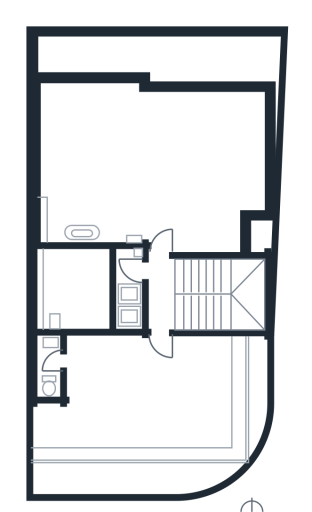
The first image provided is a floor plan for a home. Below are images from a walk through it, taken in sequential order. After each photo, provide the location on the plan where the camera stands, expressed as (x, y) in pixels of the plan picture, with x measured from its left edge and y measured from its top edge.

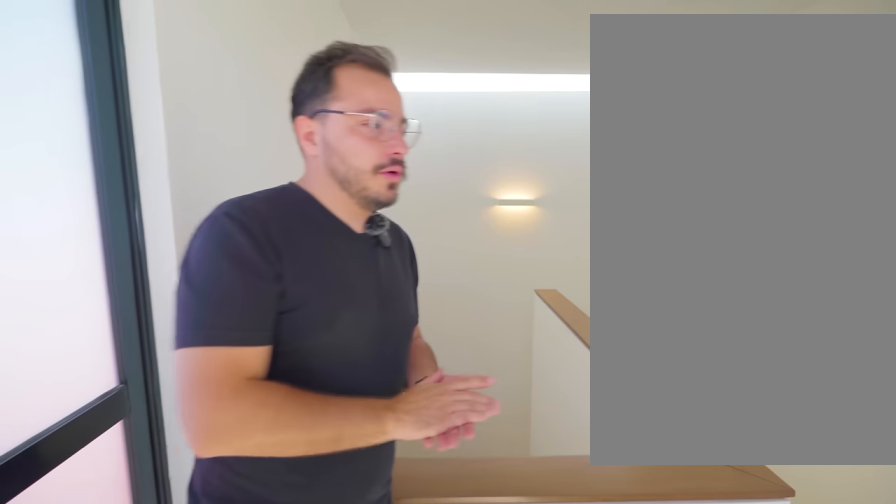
(156, 272)
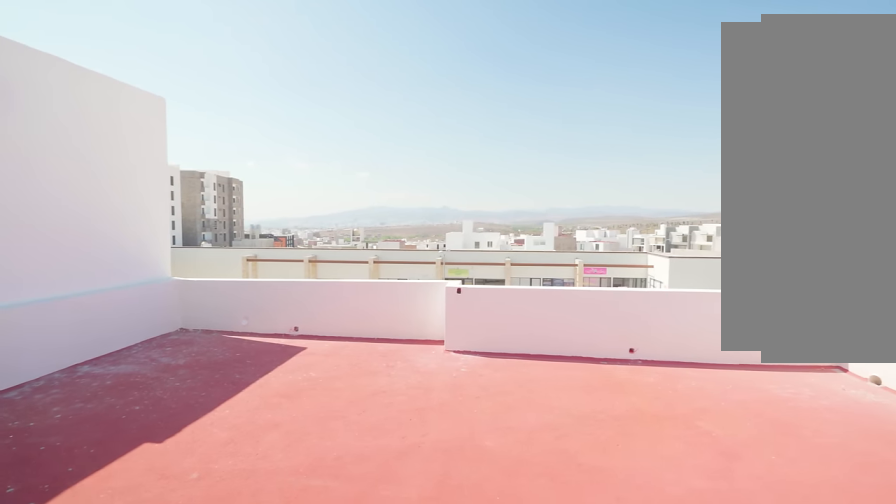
(163, 235)
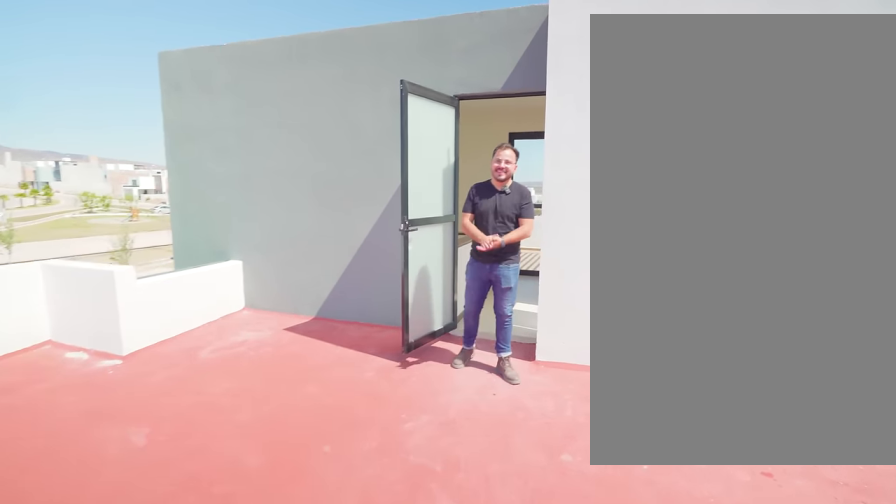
(88, 114)
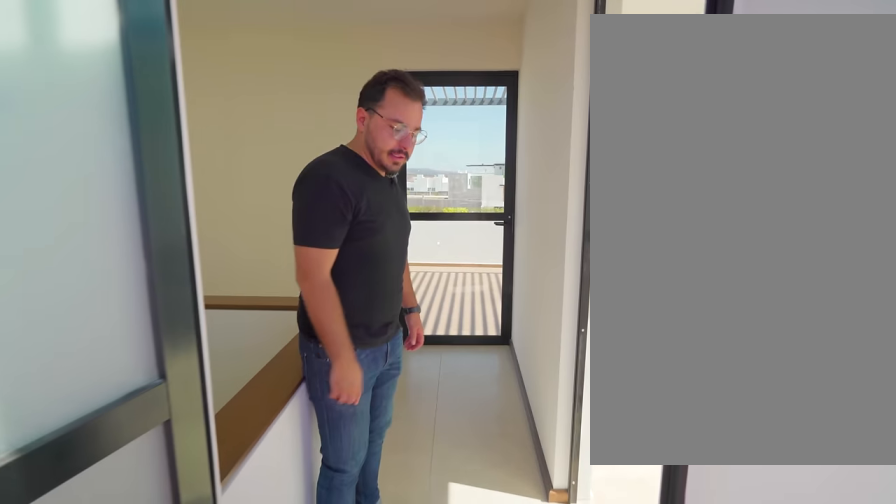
(160, 230)
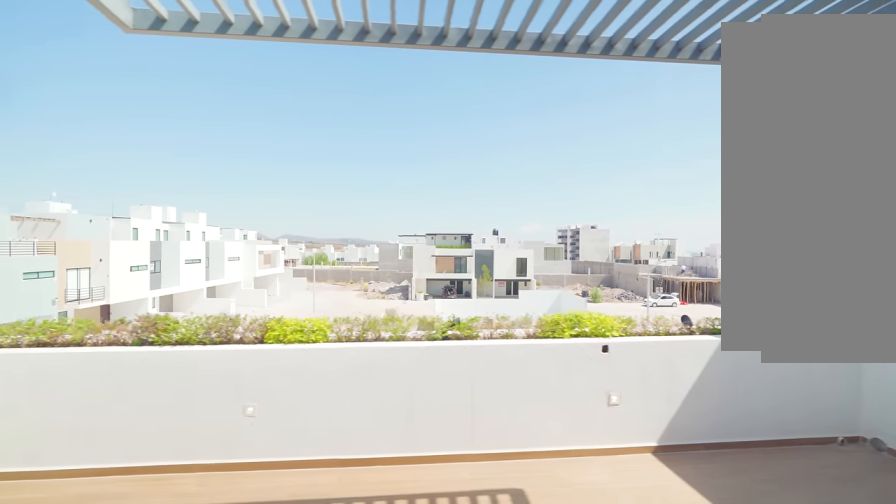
(162, 373)
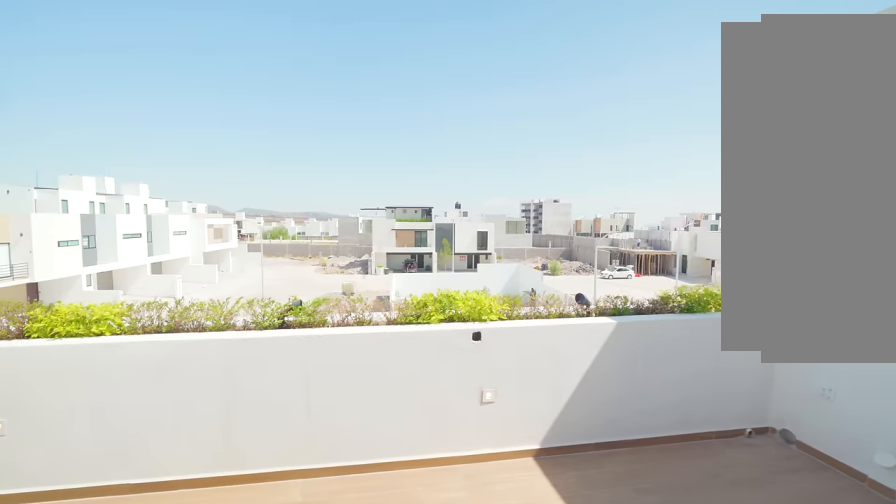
(165, 383)
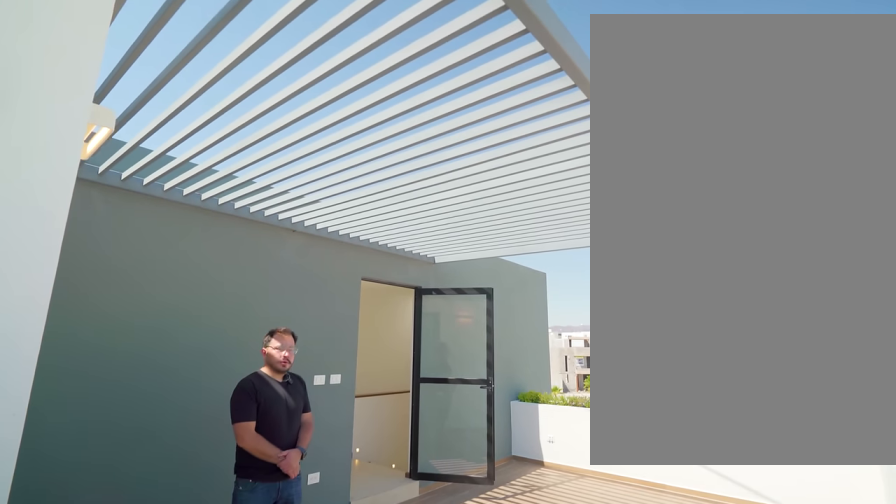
(50, 446)
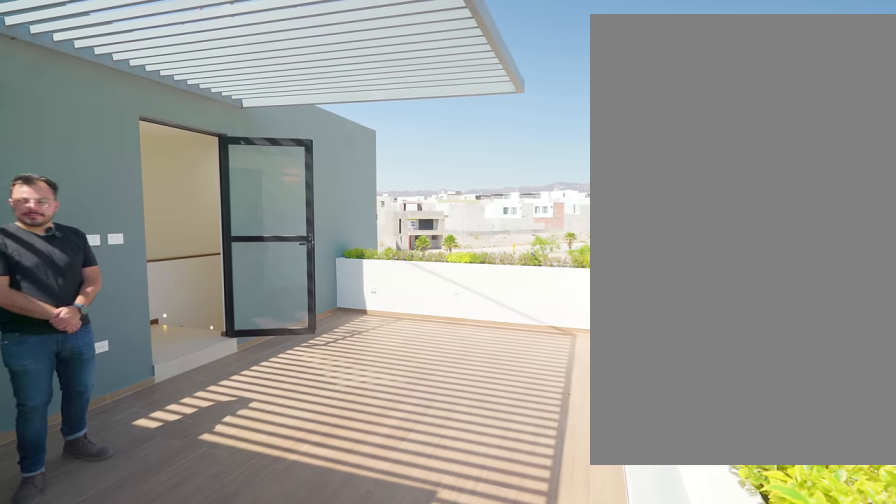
(50, 445)
